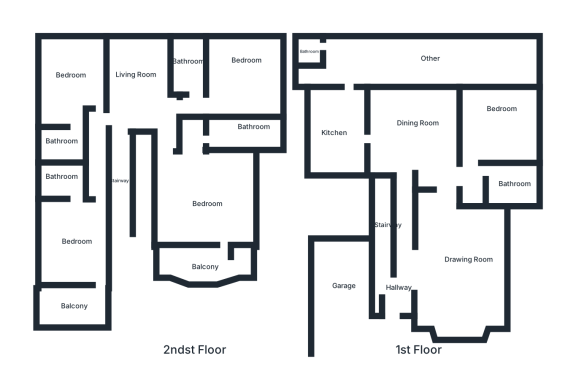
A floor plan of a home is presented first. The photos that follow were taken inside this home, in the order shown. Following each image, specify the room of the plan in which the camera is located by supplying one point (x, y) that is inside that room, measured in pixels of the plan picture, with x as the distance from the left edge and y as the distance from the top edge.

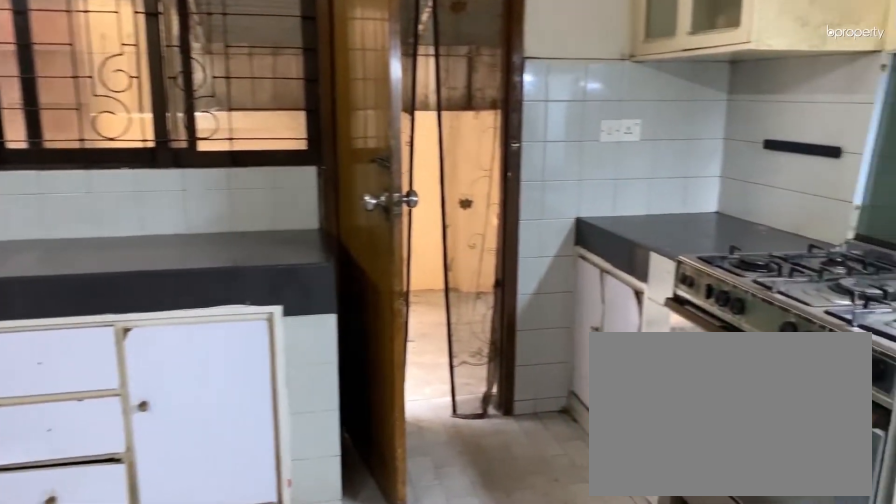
(324, 132)
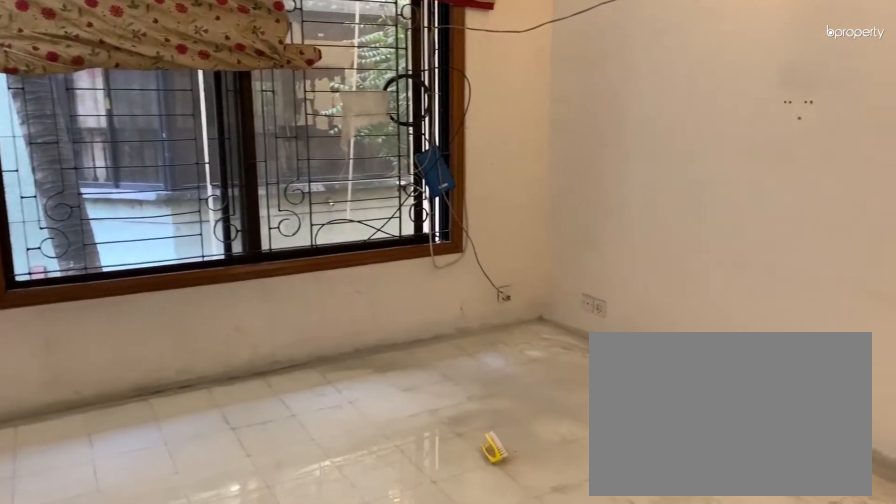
(136, 75)
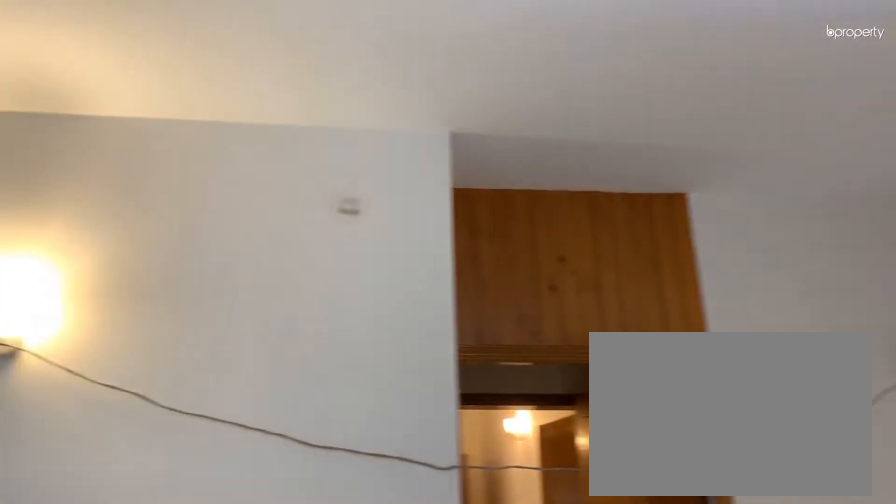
(136, 75)
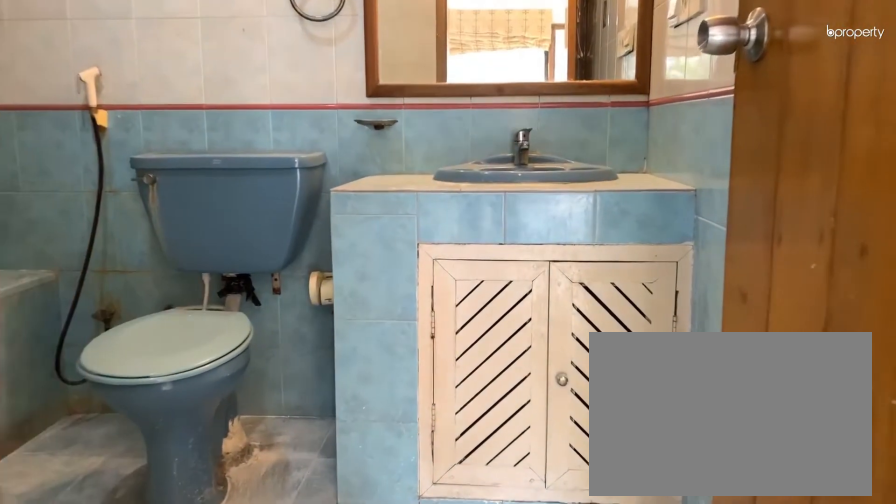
(66, 188)
